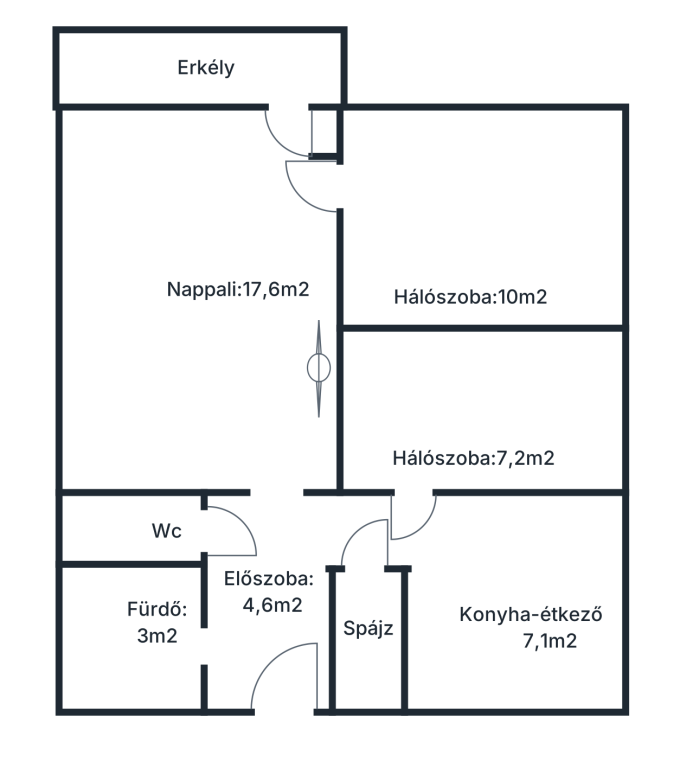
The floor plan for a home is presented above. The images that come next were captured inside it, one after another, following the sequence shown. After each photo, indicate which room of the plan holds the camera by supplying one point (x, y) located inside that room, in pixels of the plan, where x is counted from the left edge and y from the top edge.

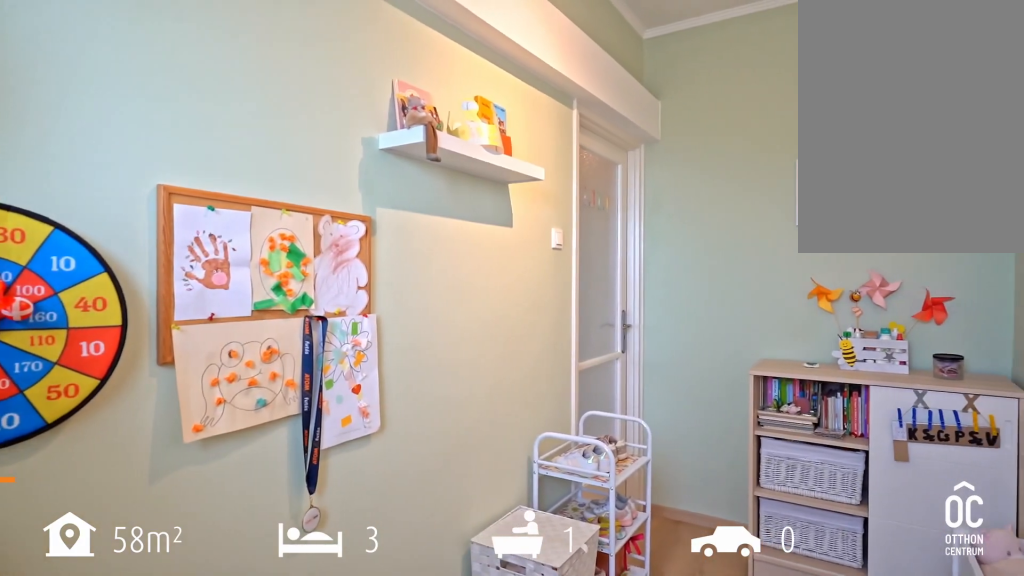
(481, 410)
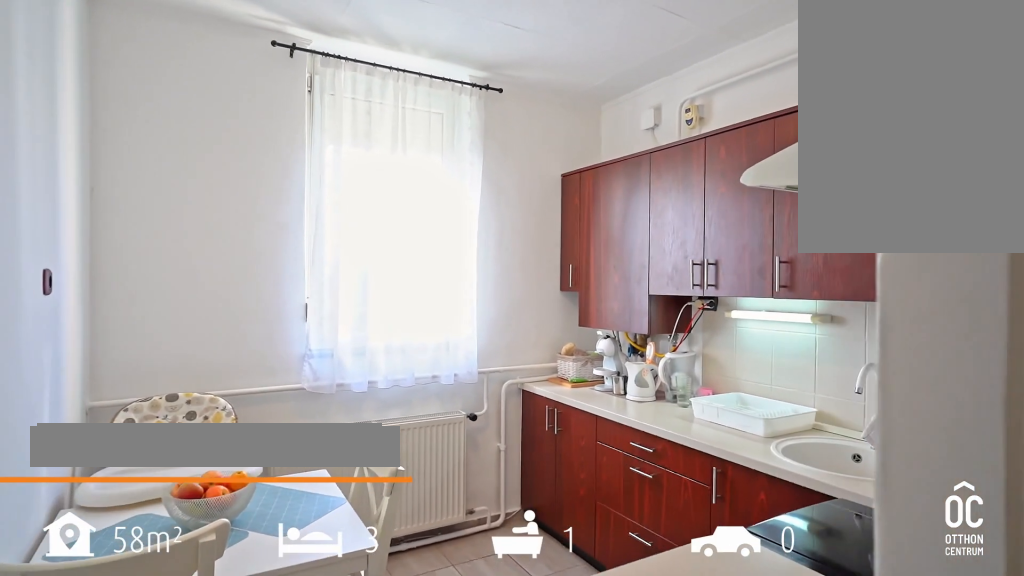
(509, 599)
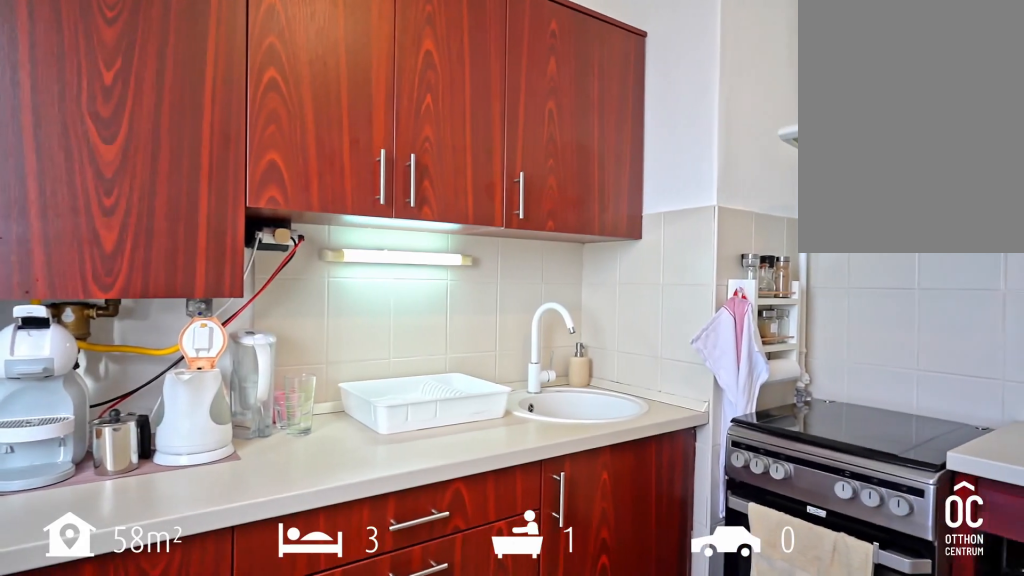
(509, 600)
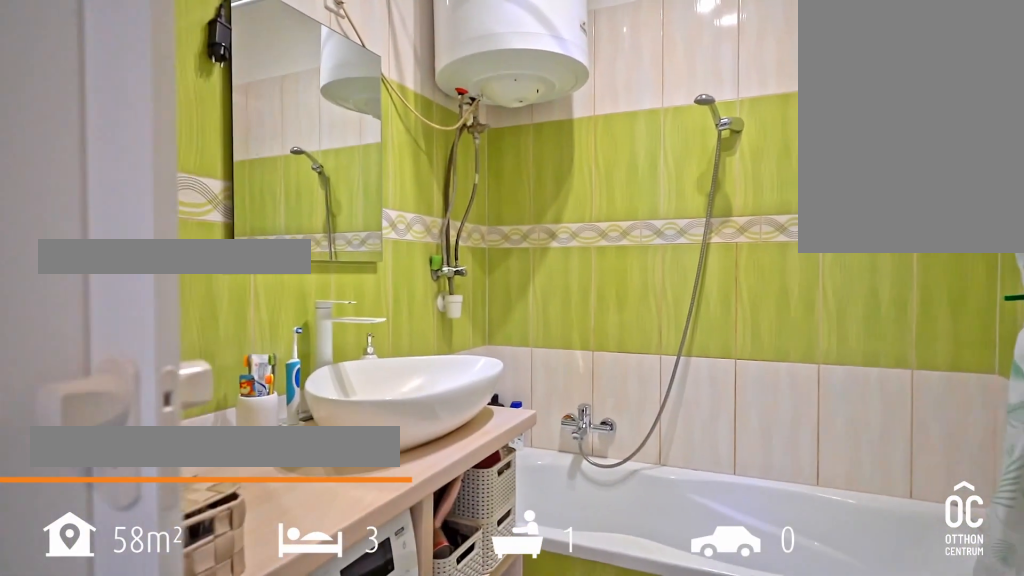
(133, 641)
